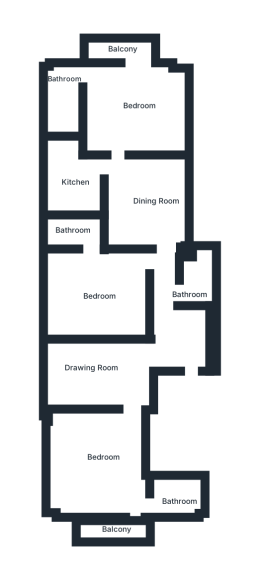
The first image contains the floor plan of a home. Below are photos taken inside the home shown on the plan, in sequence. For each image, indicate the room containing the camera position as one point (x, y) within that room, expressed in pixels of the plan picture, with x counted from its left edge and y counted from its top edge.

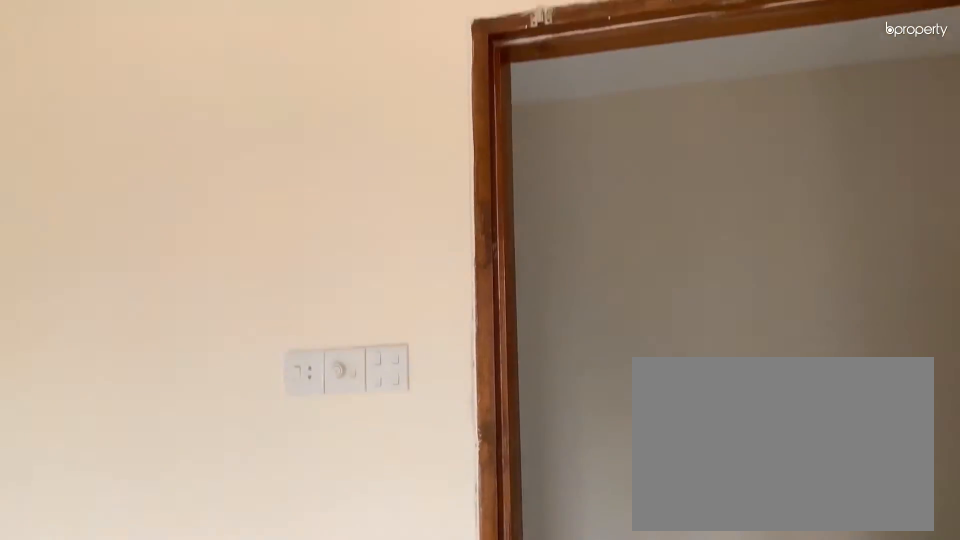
(106, 482)
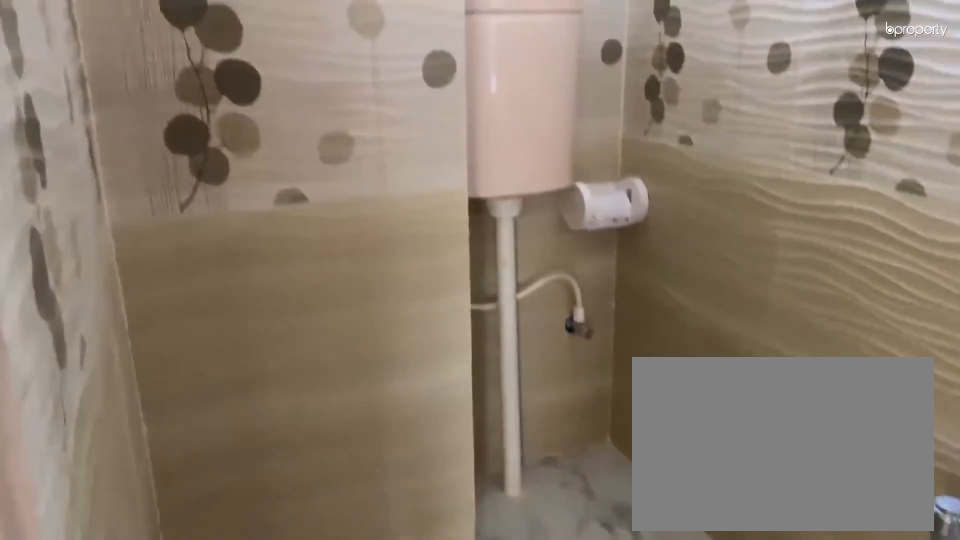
(200, 276)
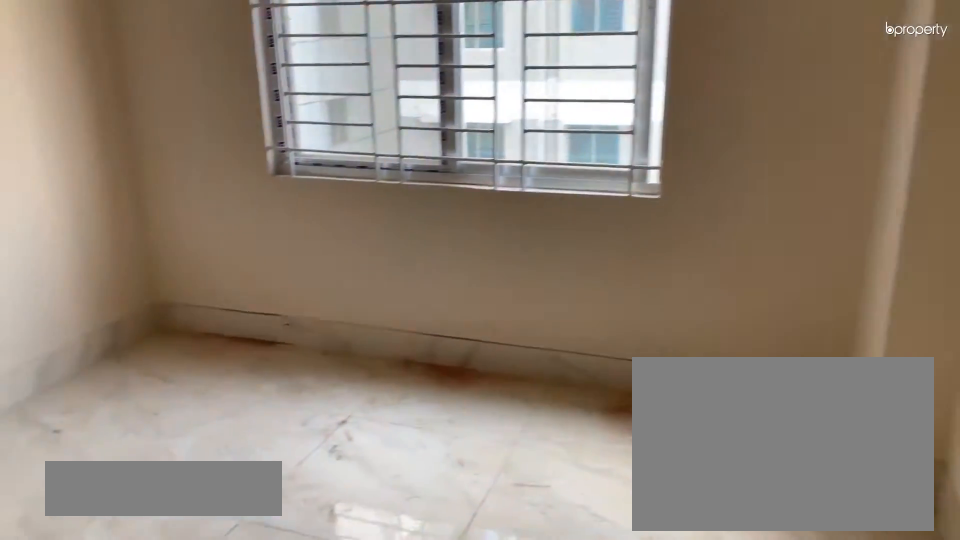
(92, 286)
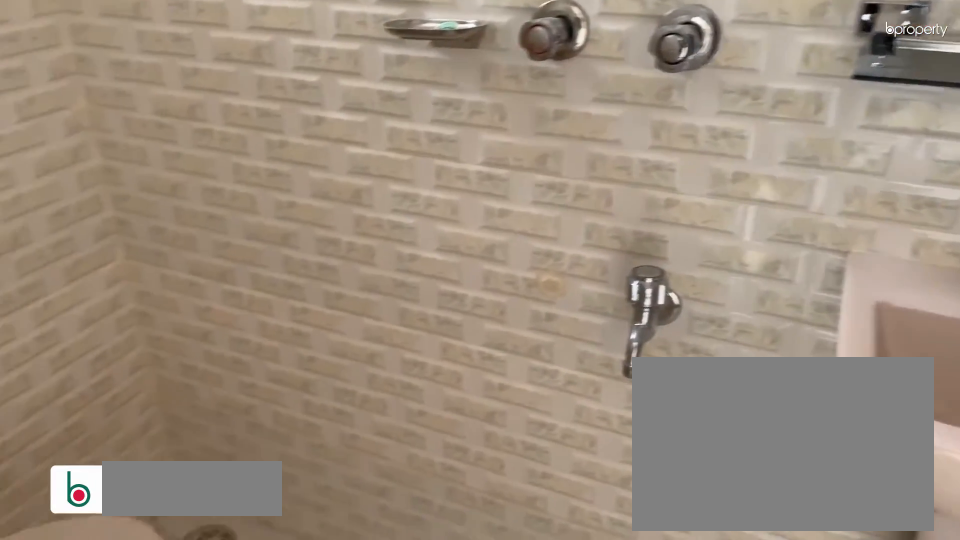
(80, 229)
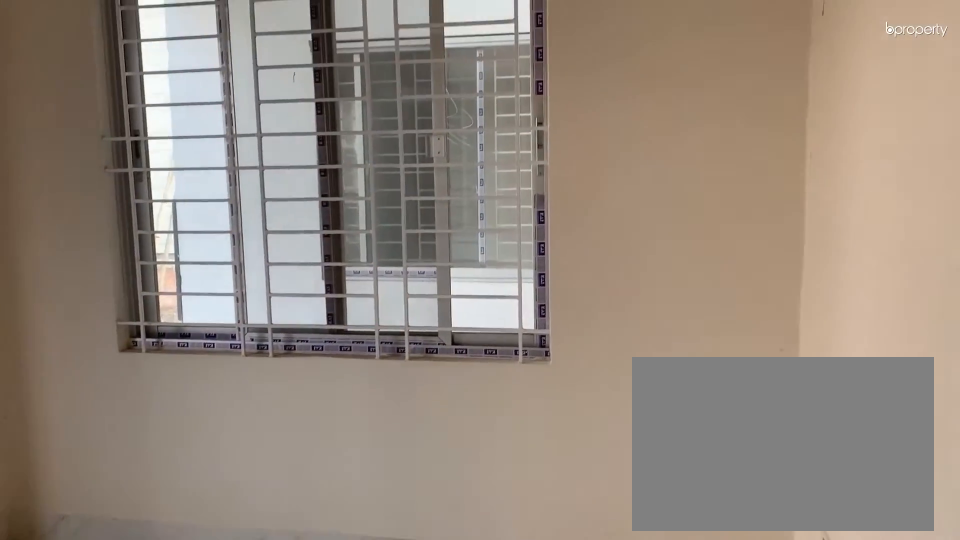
(121, 95)
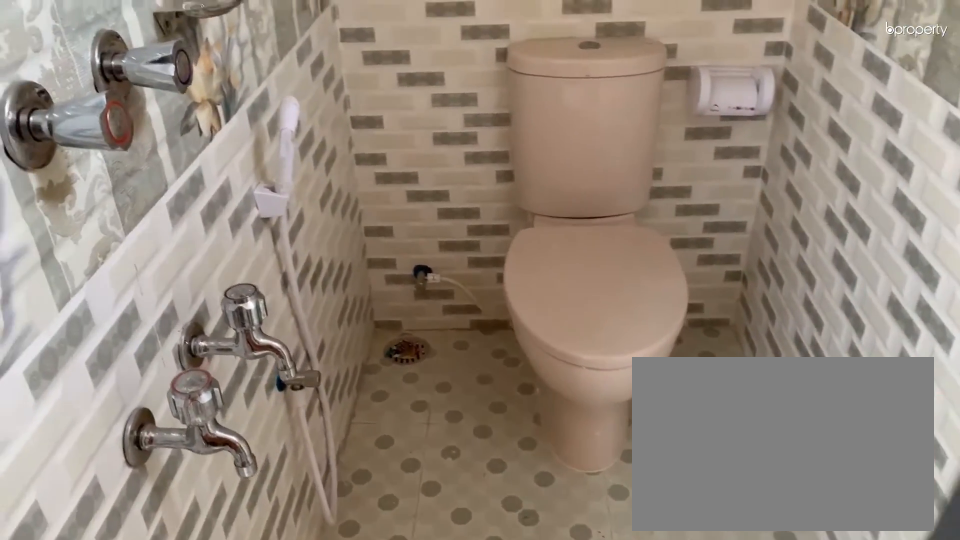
(59, 103)
